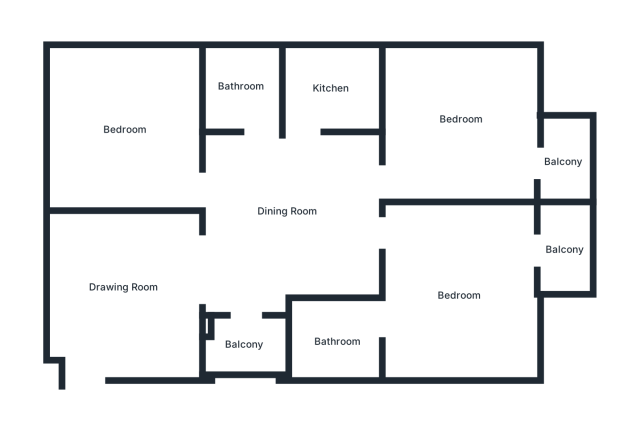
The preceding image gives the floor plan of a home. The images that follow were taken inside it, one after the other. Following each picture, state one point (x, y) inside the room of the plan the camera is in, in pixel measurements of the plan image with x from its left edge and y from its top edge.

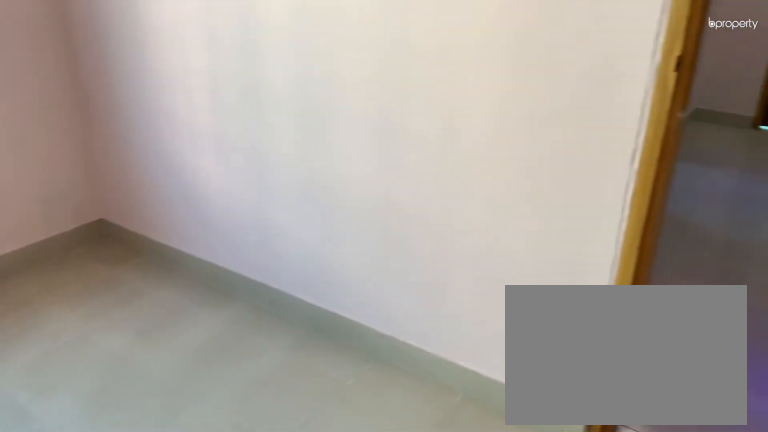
(127, 127)
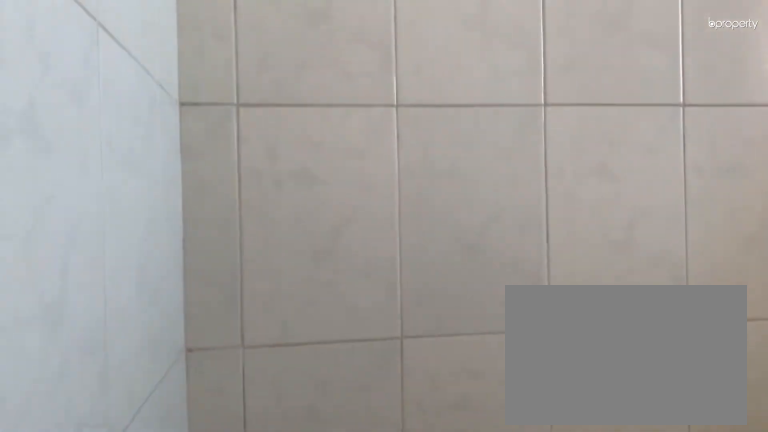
(239, 87)
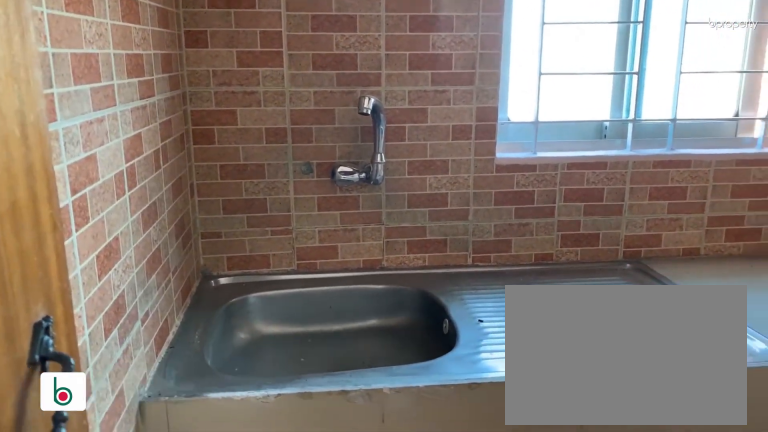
(328, 88)
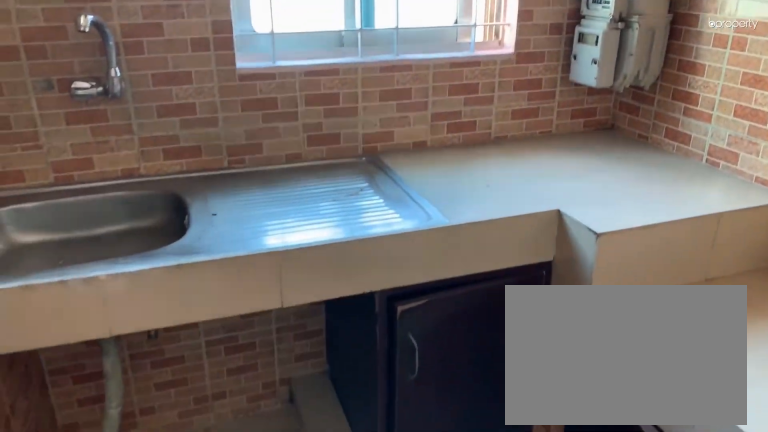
(328, 87)
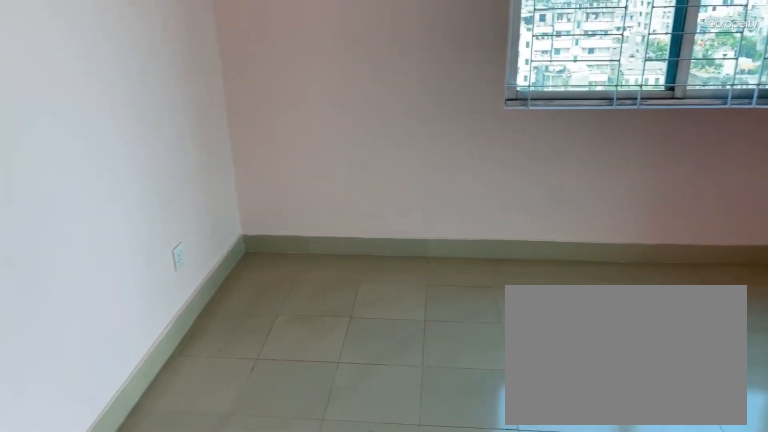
(462, 119)
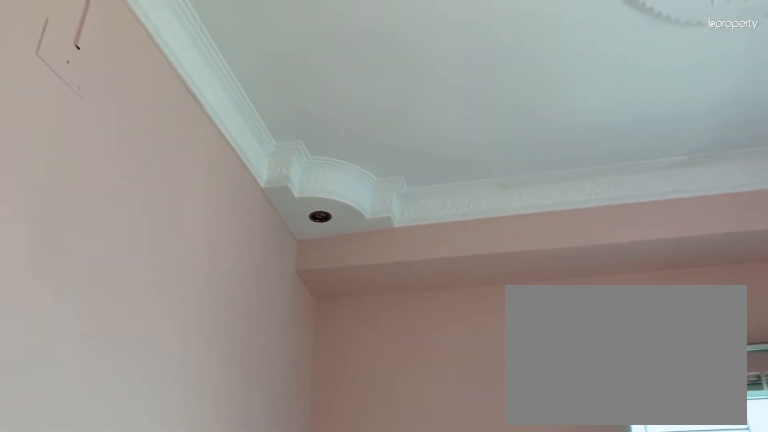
(462, 119)
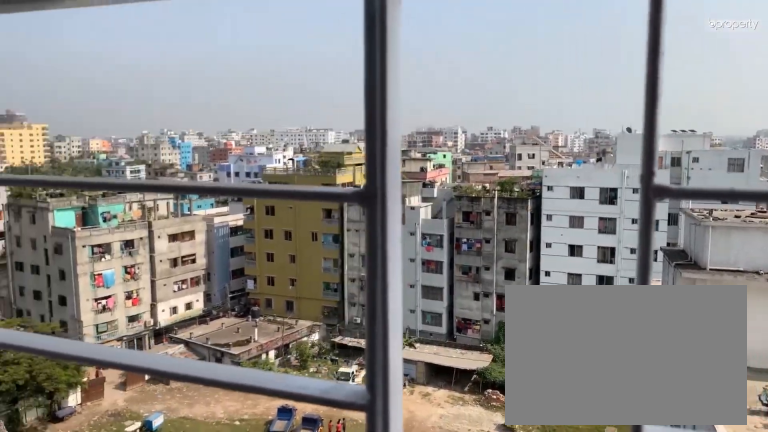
(564, 162)
